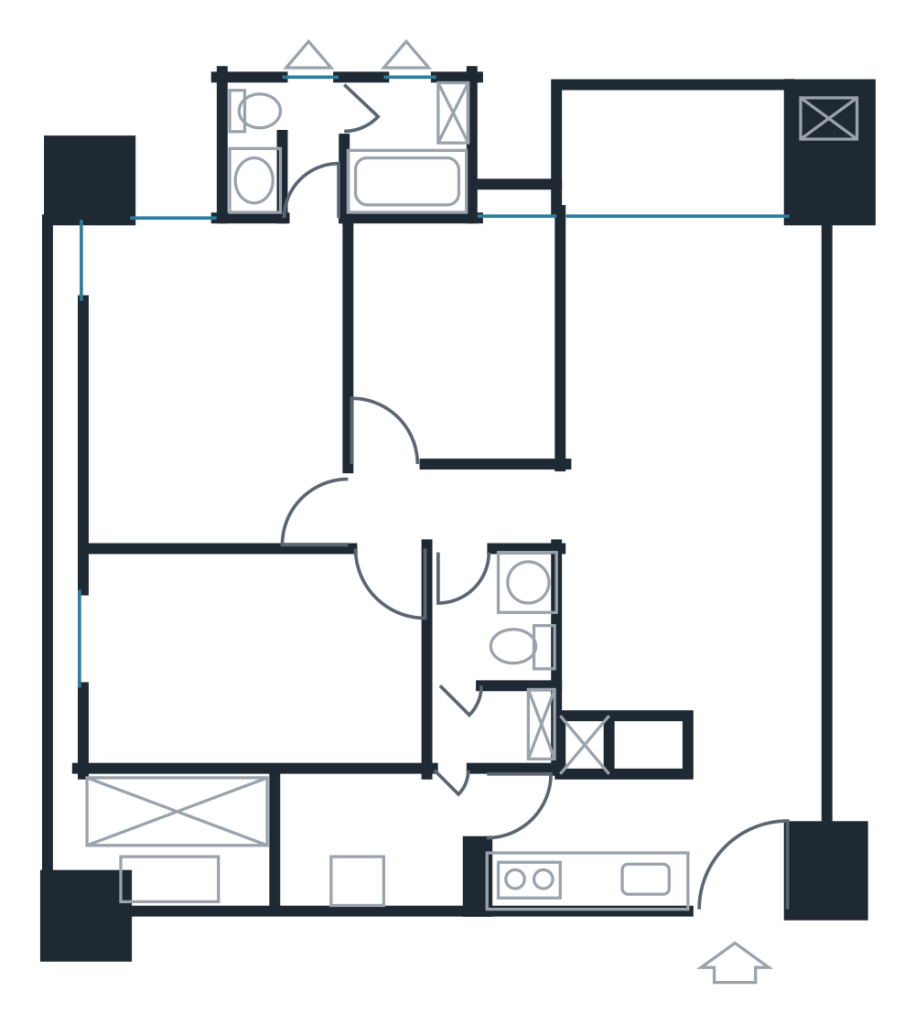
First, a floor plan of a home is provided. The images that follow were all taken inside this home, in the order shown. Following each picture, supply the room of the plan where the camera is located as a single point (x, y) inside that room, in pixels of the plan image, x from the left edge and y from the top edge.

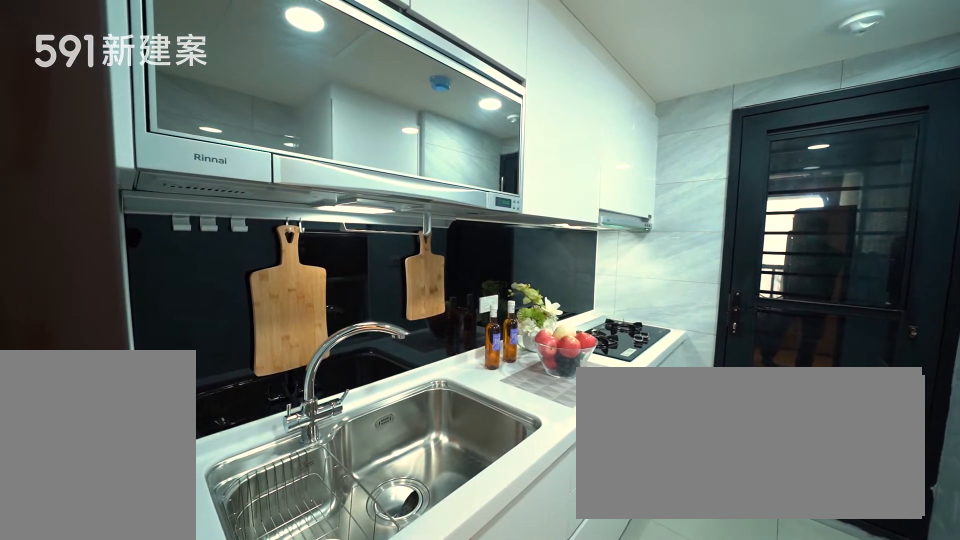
(583, 843)
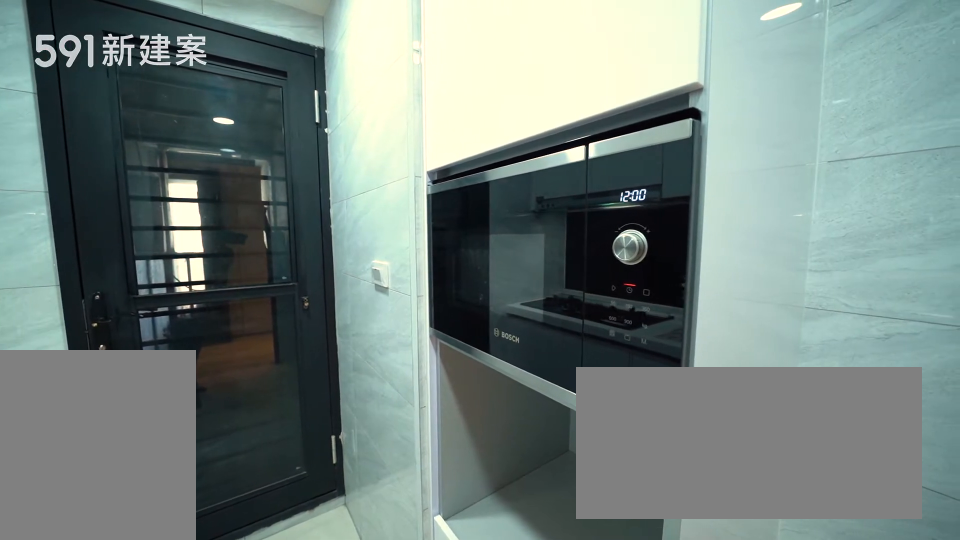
(583, 843)
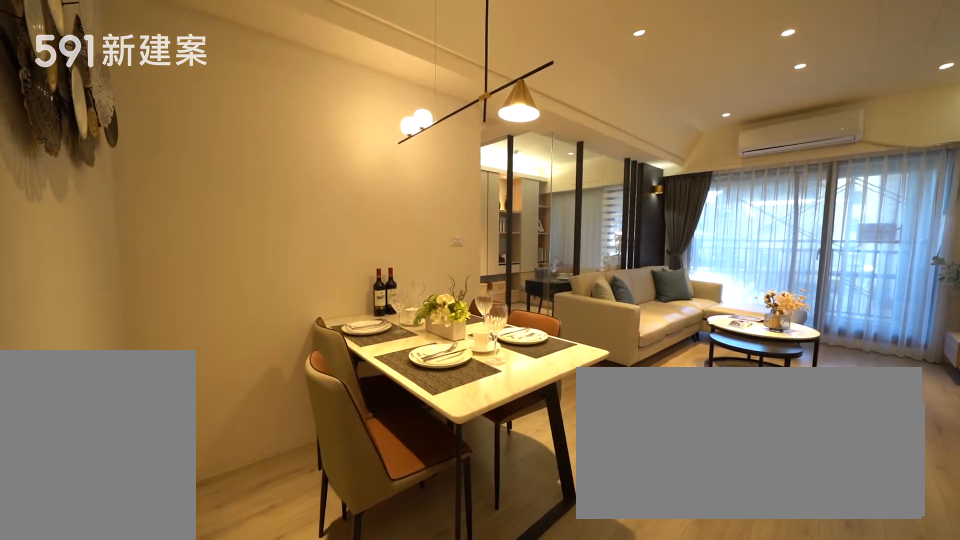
(643, 627)
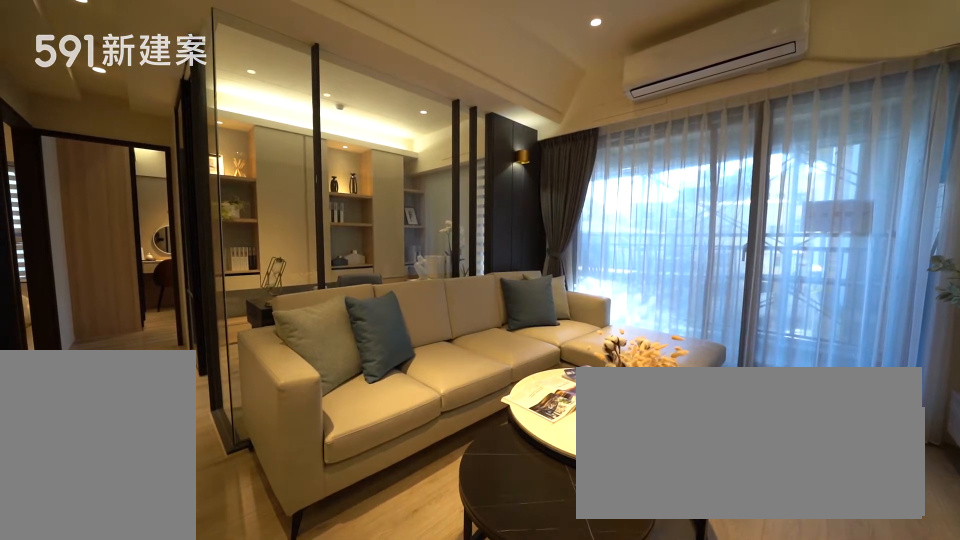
(680, 336)
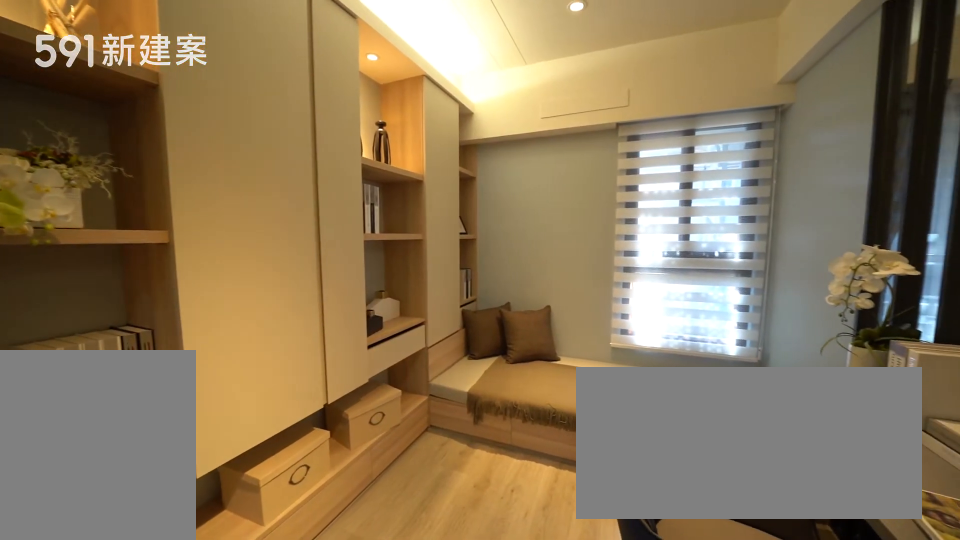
(449, 333)
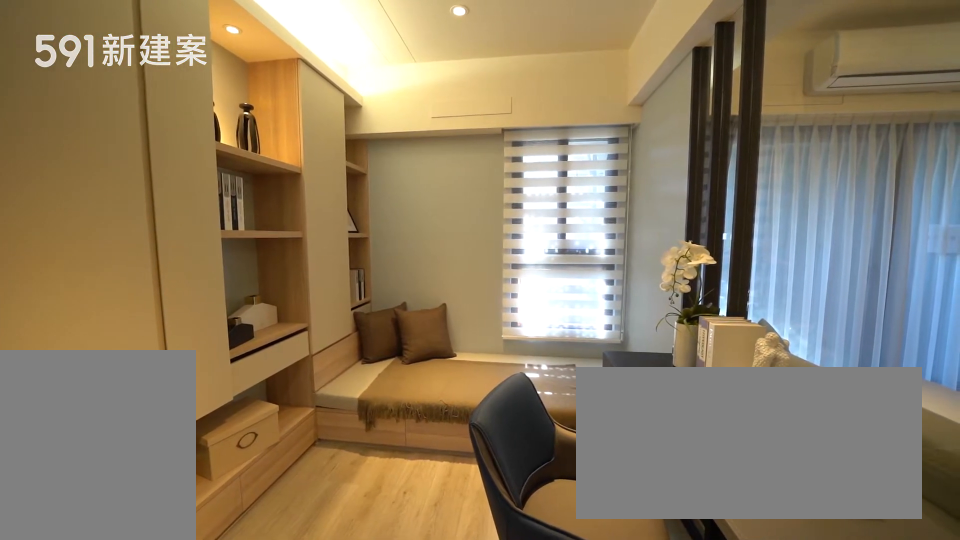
(449, 333)
